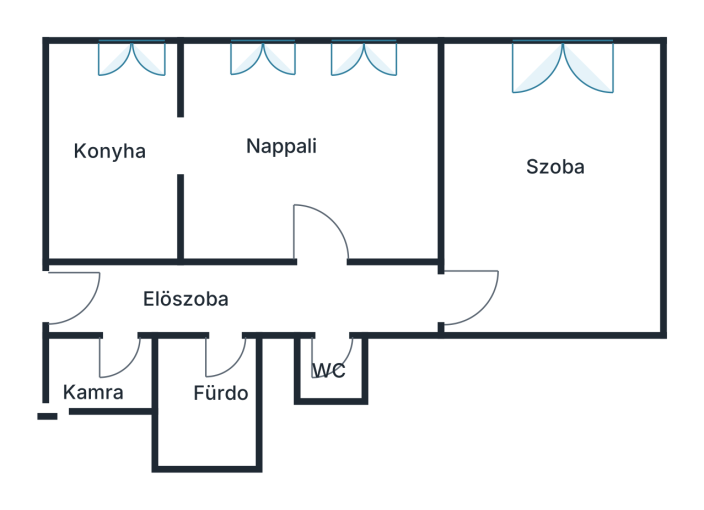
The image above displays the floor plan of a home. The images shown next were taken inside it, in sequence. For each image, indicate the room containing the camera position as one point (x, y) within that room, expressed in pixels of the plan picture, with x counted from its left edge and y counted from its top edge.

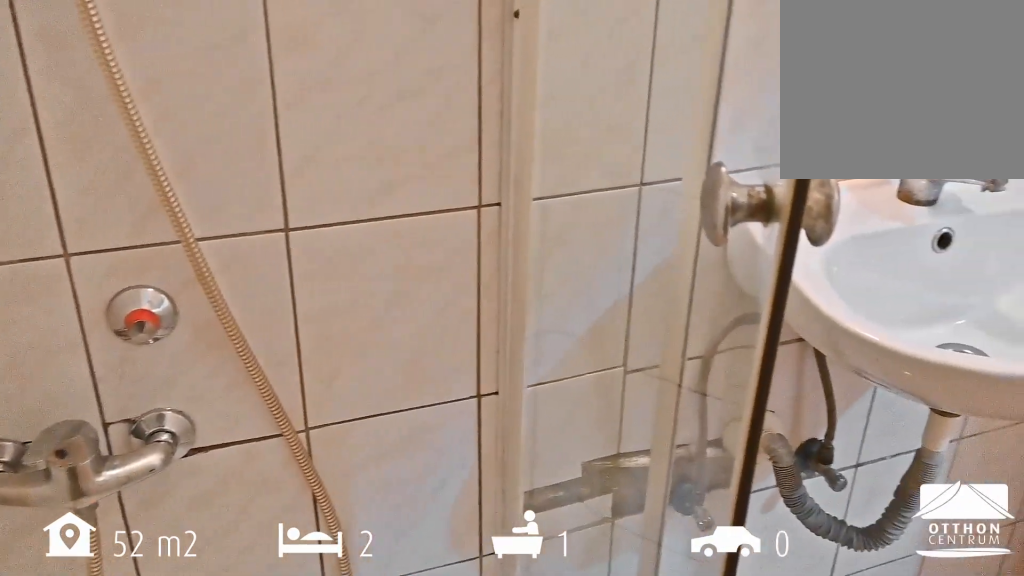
(208, 408)
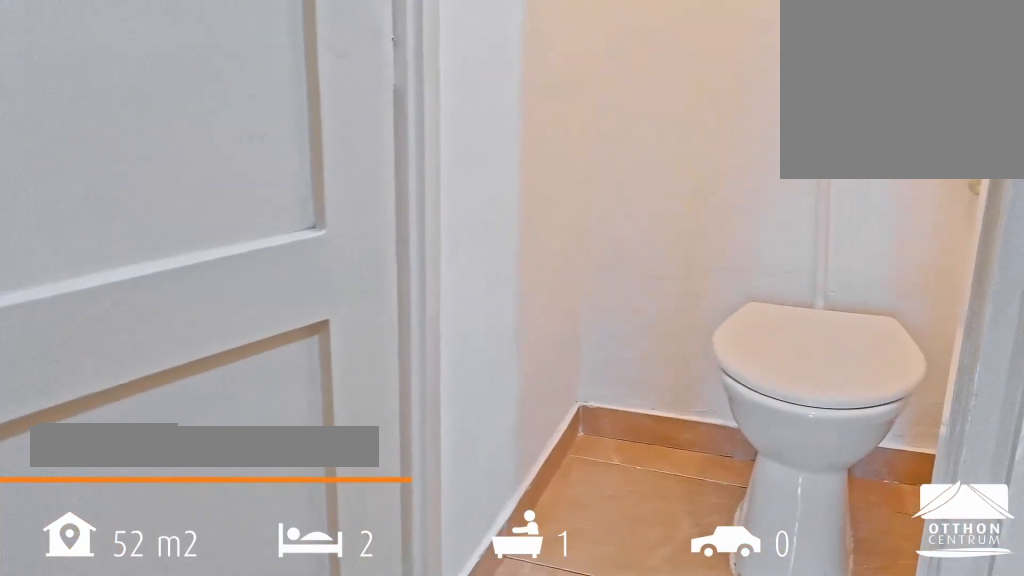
(332, 367)
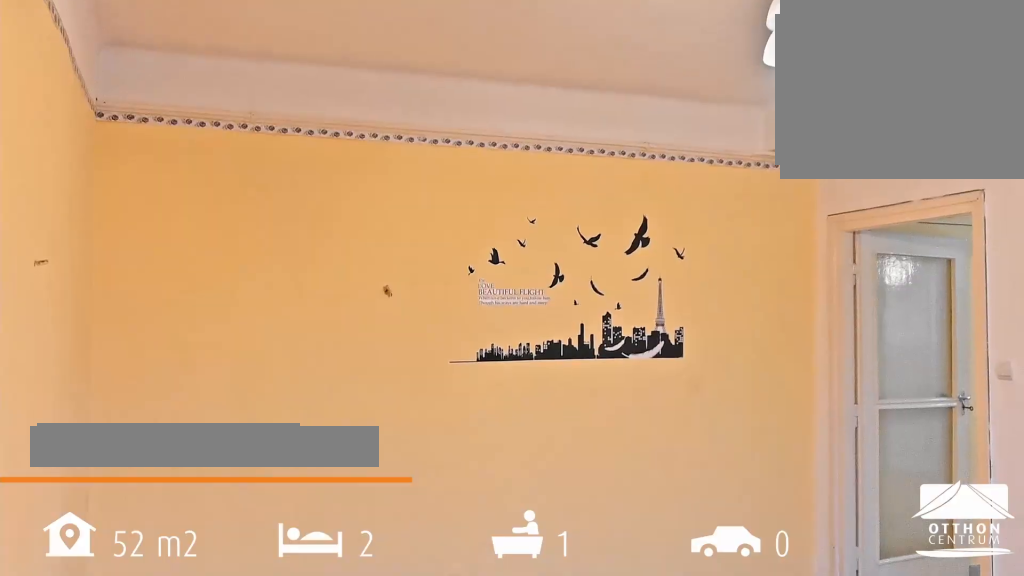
(555, 202)
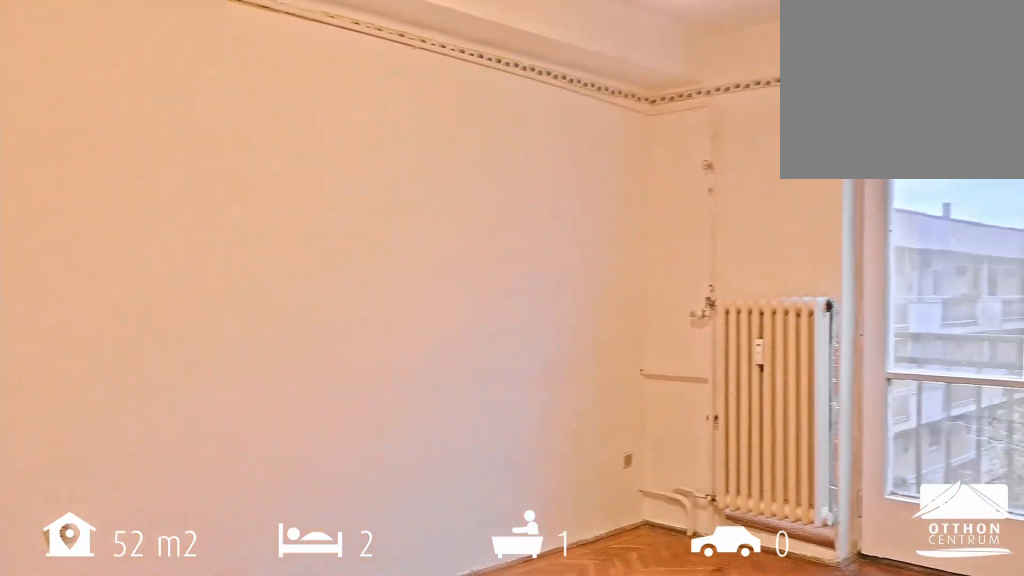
(556, 202)
